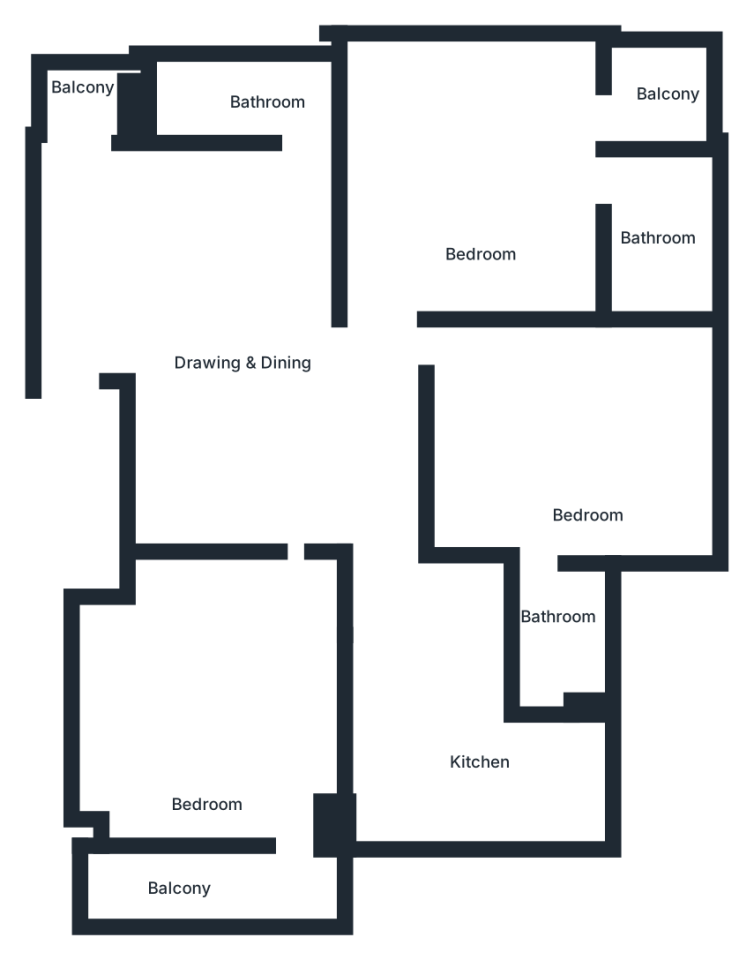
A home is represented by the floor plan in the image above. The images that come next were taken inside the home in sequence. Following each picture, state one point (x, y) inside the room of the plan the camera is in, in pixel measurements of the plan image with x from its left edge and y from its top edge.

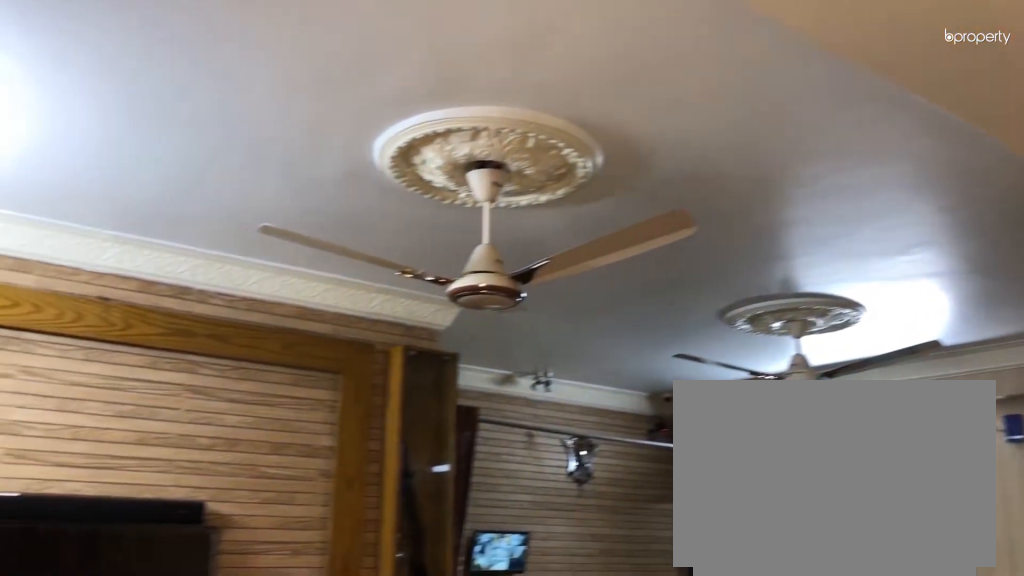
(241, 360)
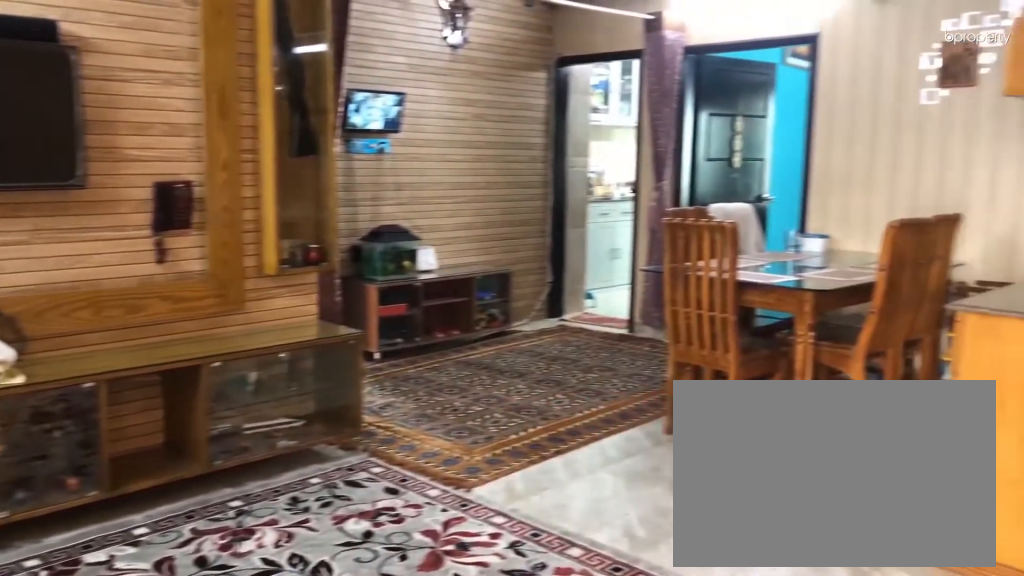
(241, 360)
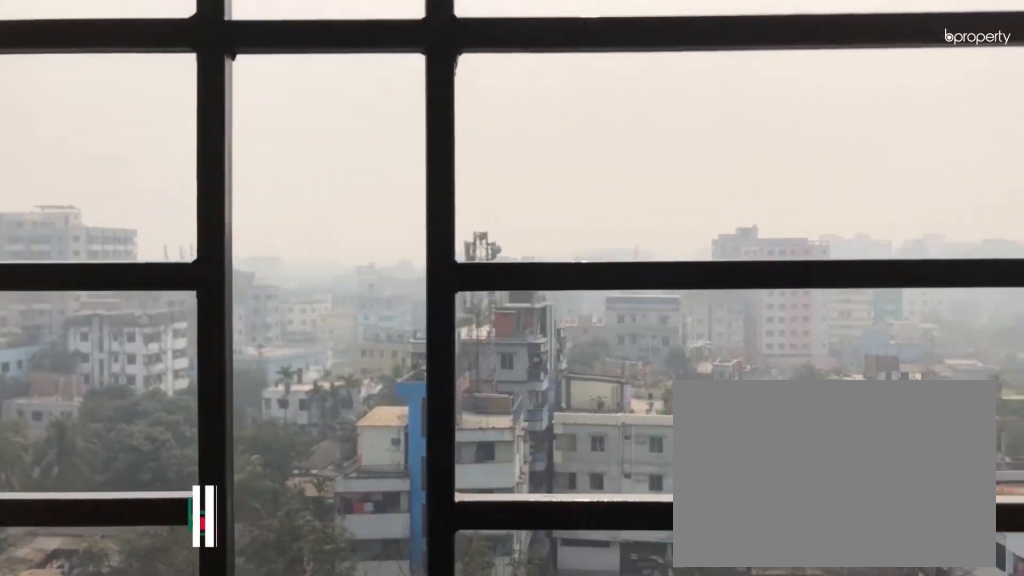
(89, 85)
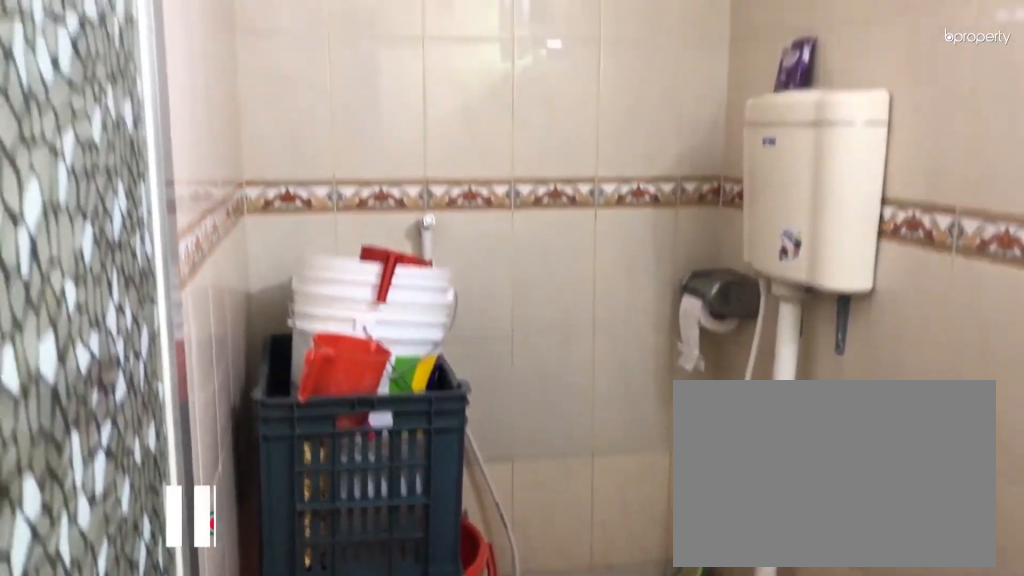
(259, 98)
